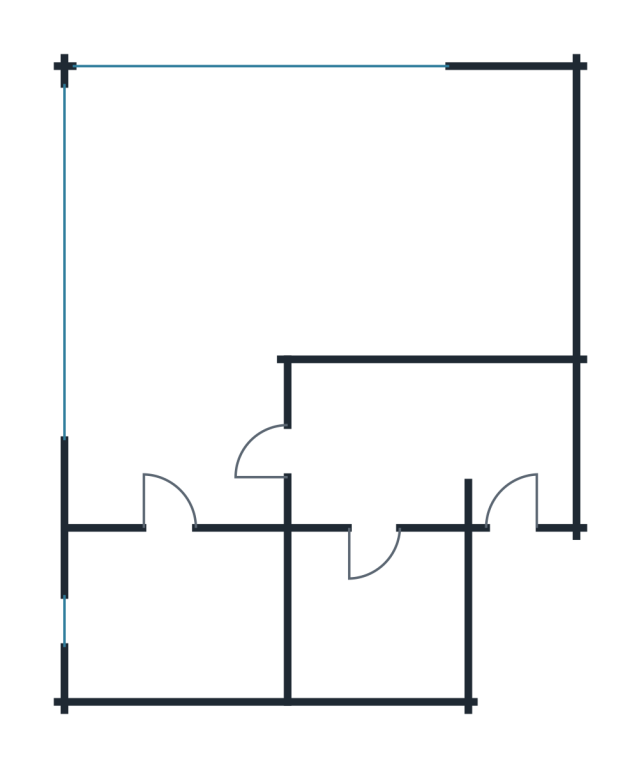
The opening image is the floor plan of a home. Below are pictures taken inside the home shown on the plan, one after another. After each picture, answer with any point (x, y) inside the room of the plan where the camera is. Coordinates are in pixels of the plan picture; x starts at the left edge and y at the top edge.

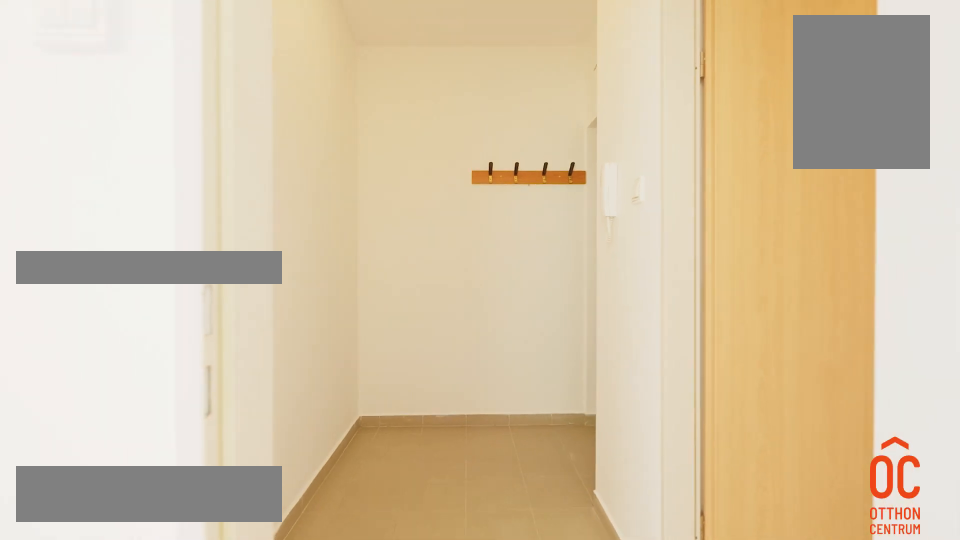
(411, 446)
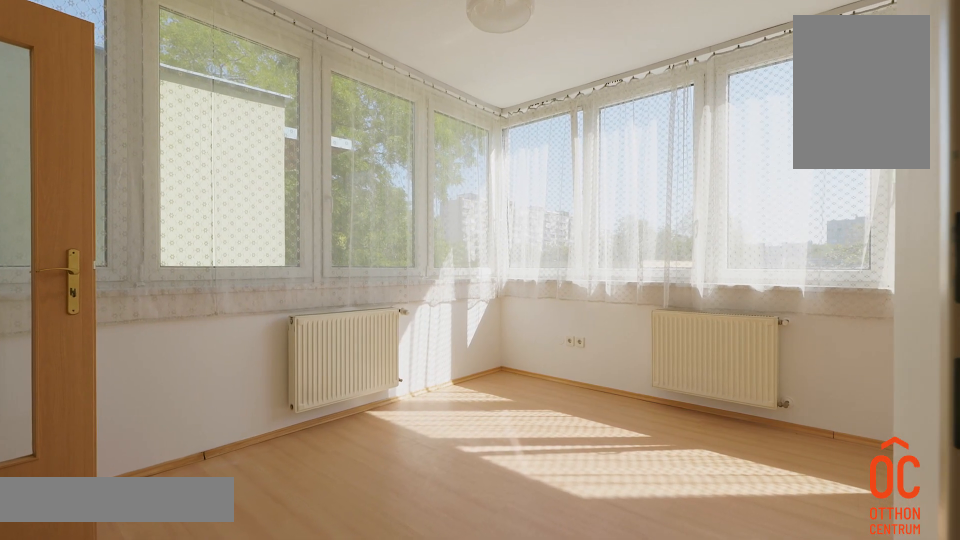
(213, 238)
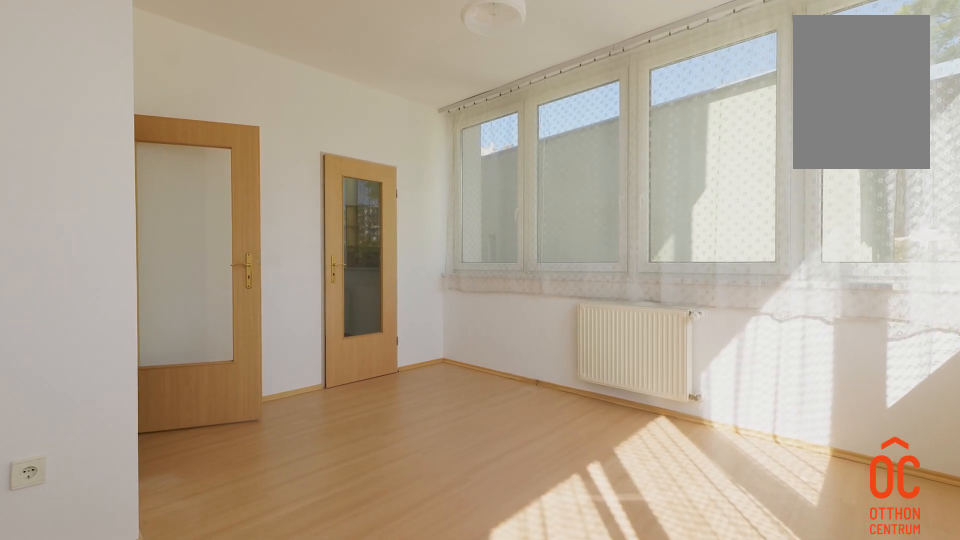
(213, 238)
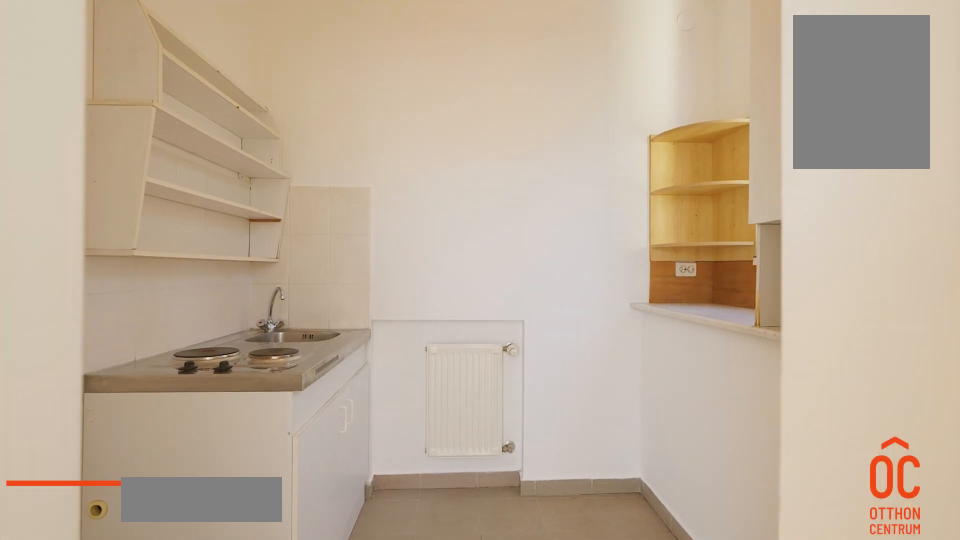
(213, 616)
